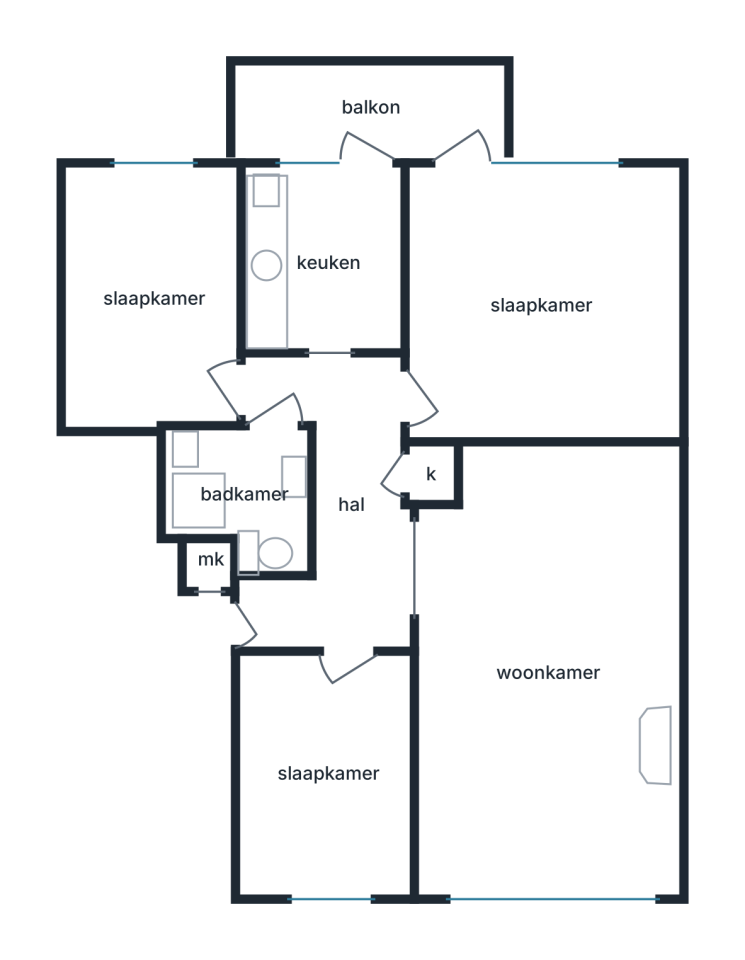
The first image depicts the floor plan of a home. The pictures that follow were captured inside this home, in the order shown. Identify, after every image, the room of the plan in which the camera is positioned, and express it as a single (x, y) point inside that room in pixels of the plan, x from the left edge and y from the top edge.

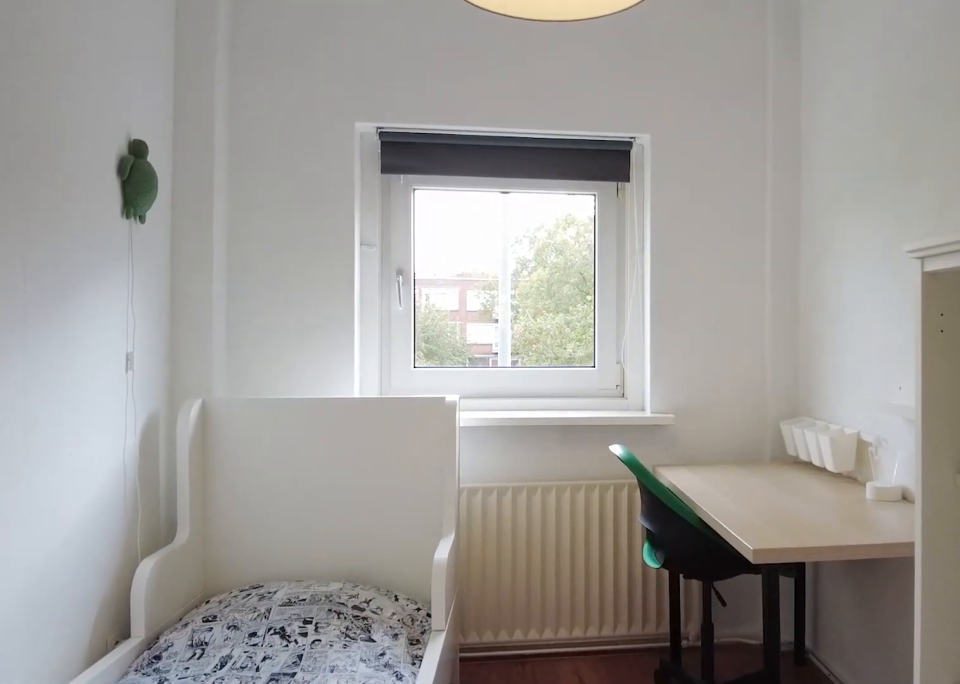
(327, 772)
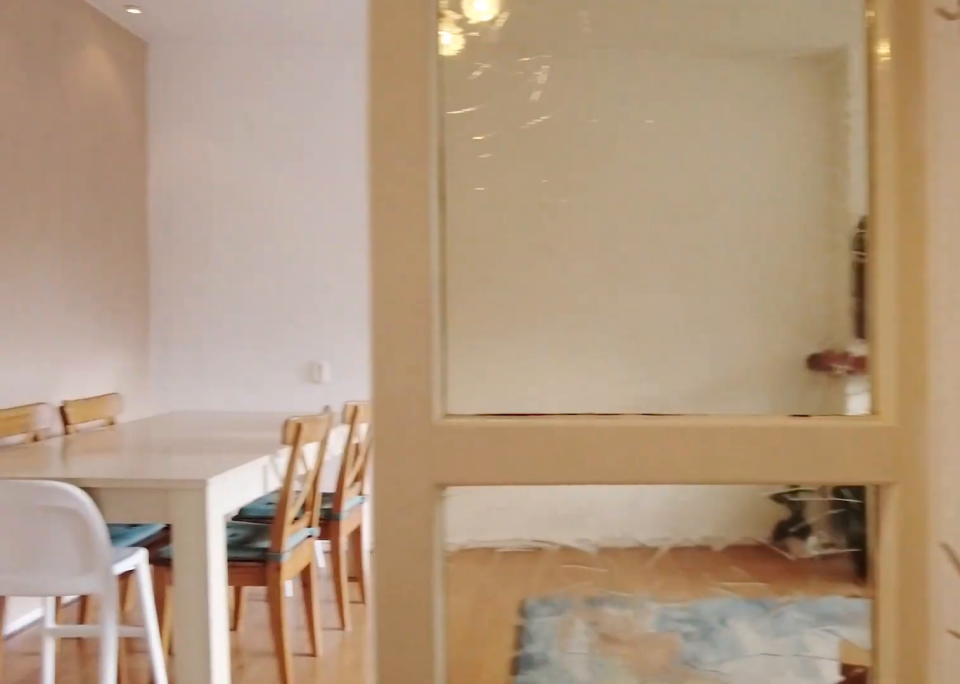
(339, 503)
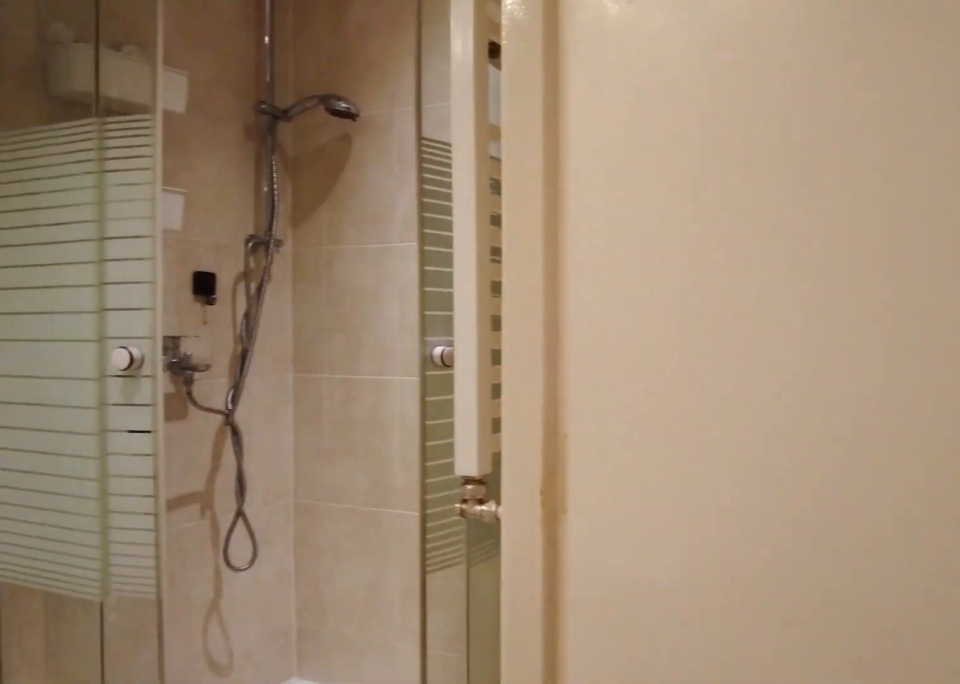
(339, 503)
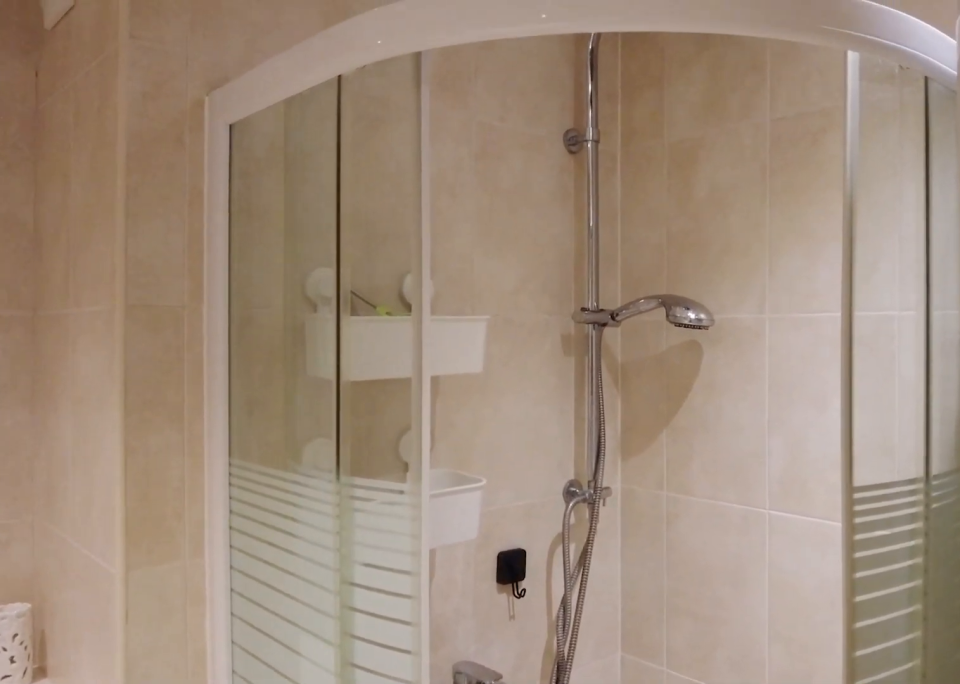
(245, 492)
